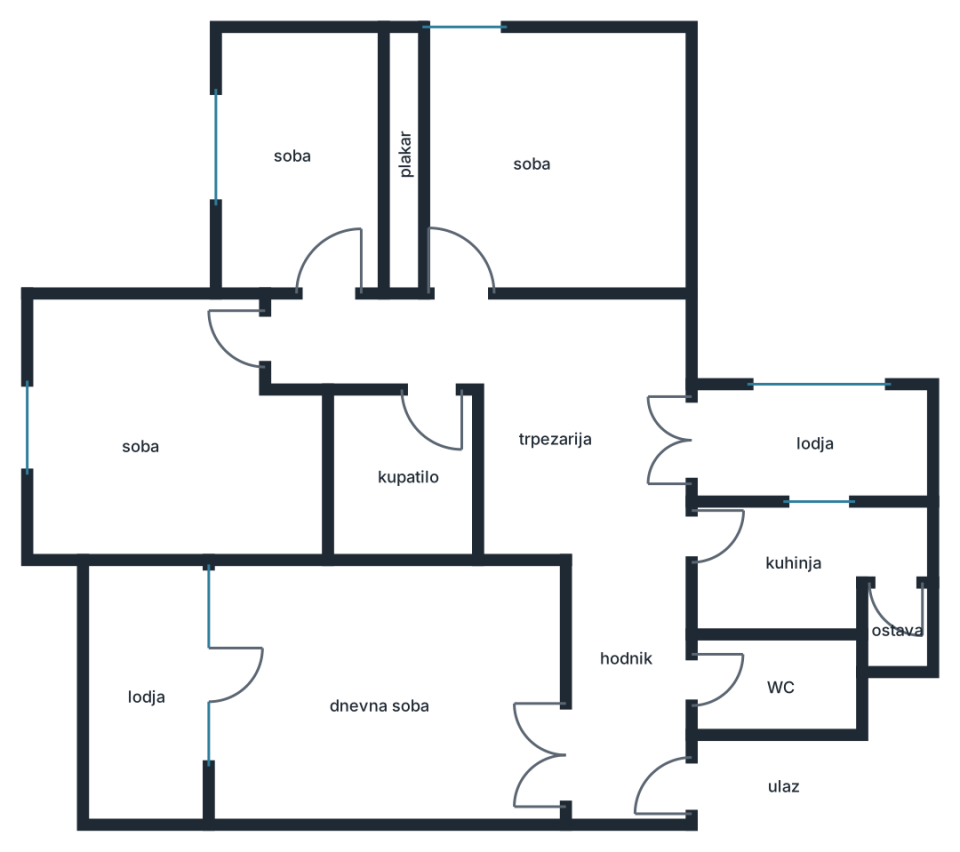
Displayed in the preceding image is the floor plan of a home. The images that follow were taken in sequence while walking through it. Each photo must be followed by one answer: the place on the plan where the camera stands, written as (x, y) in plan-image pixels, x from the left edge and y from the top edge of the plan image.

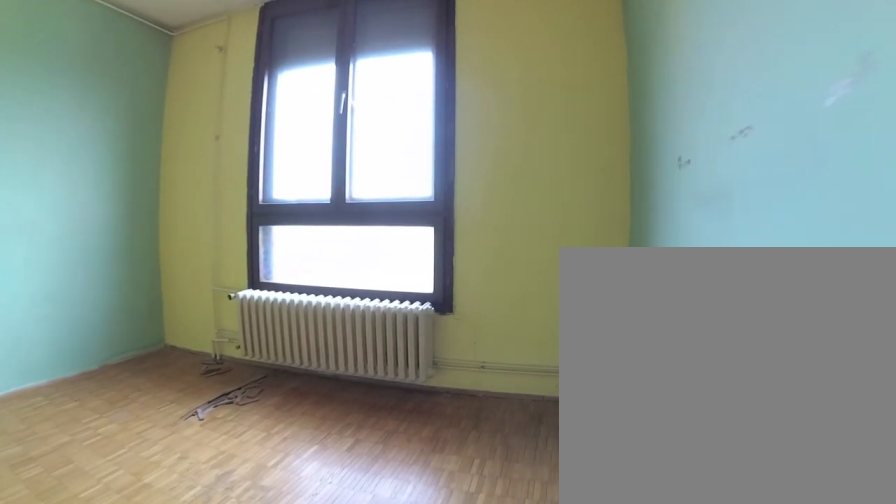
(188, 329)
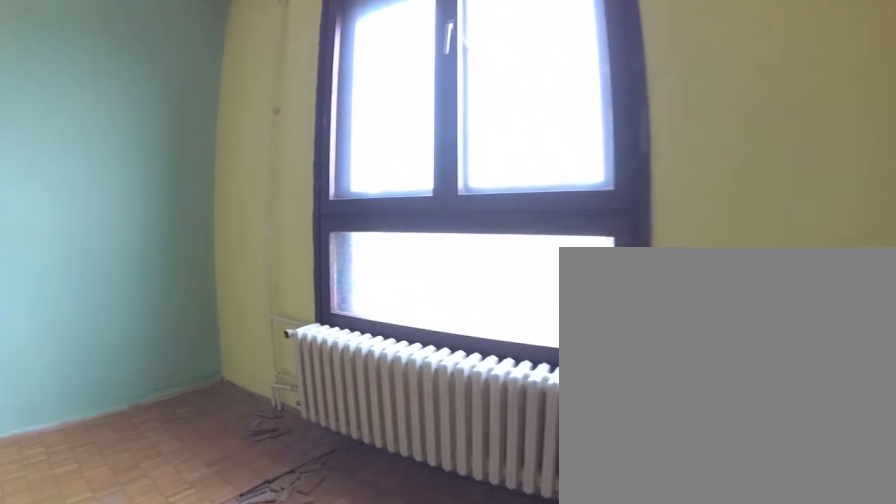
(99, 329)
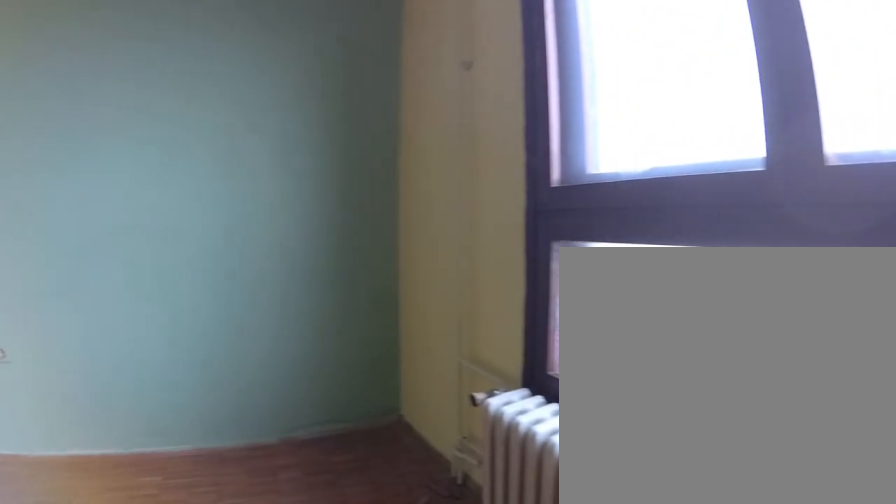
(76, 348)
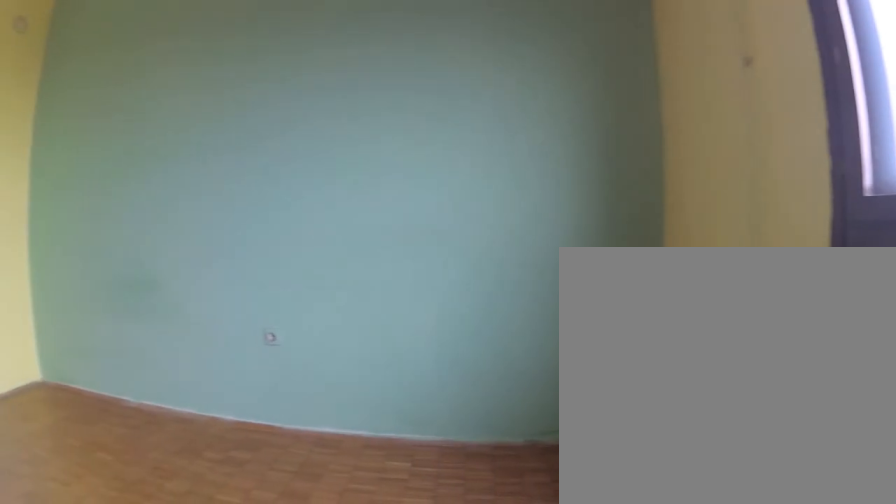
(69, 358)
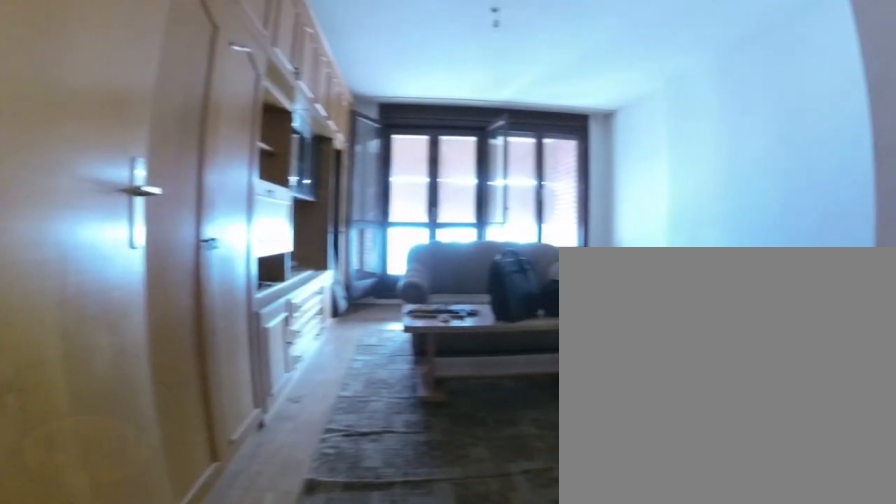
(579, 752)
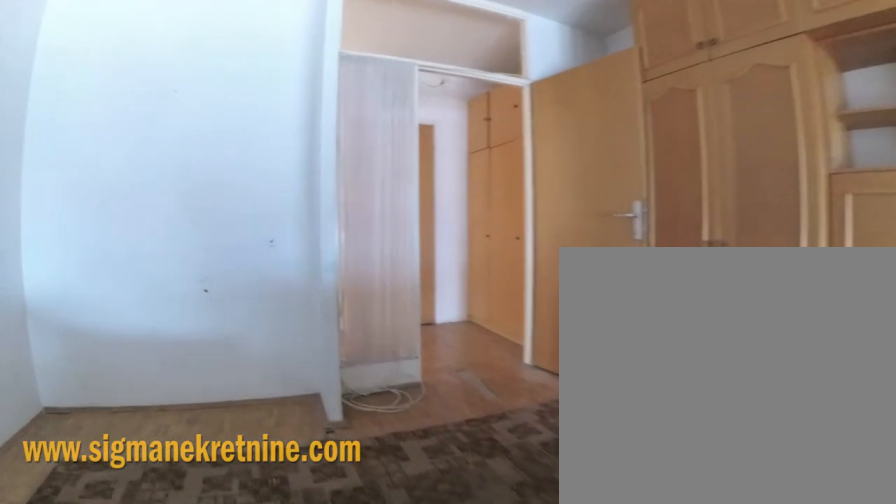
(352, 674)
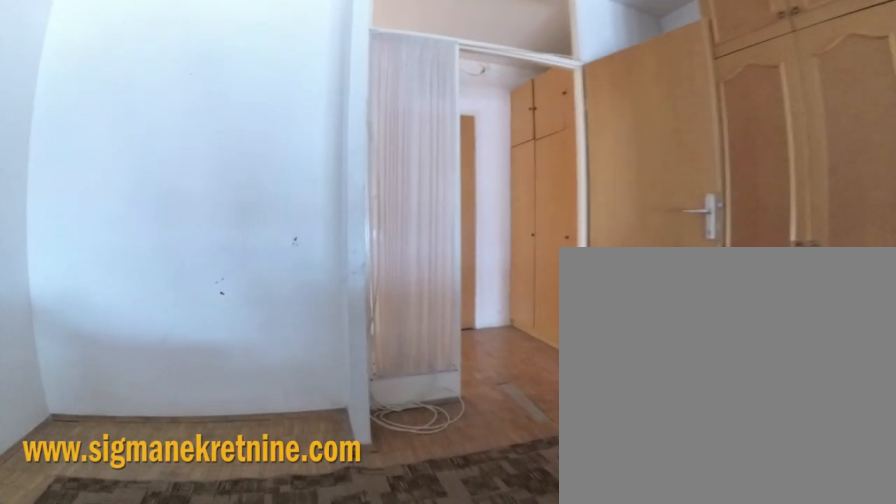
(368, 685)
